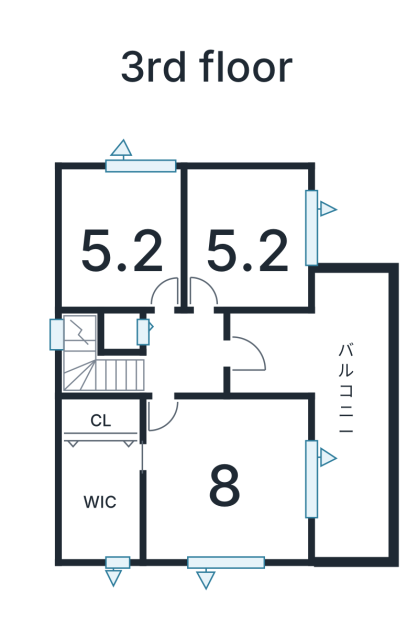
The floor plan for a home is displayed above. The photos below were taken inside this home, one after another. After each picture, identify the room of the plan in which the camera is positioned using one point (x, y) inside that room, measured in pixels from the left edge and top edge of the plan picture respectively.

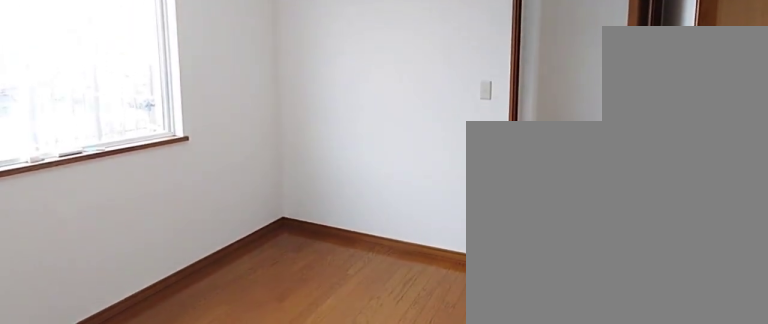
(248, 232)
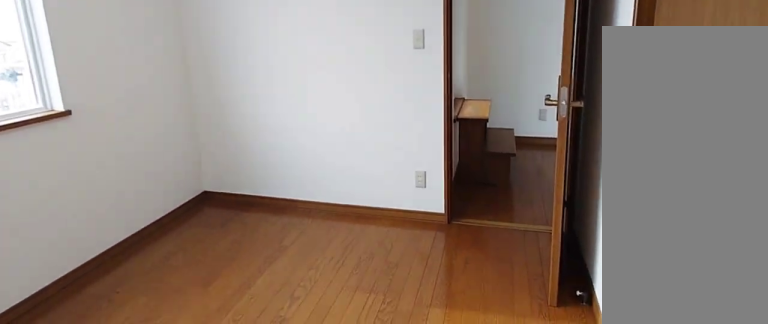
(248, 232)
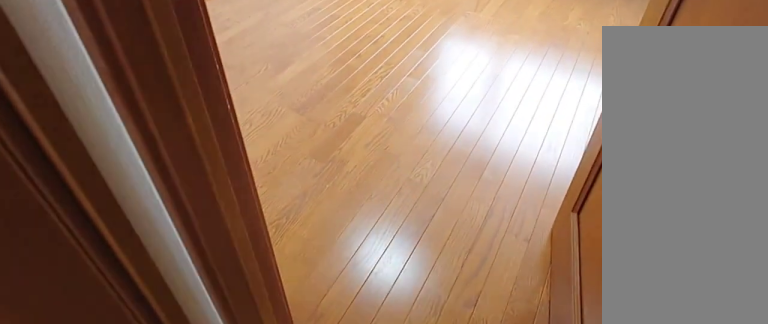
(113, 239)
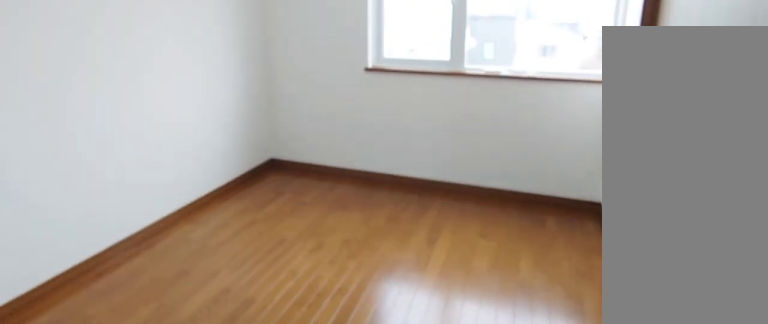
(113, 239)
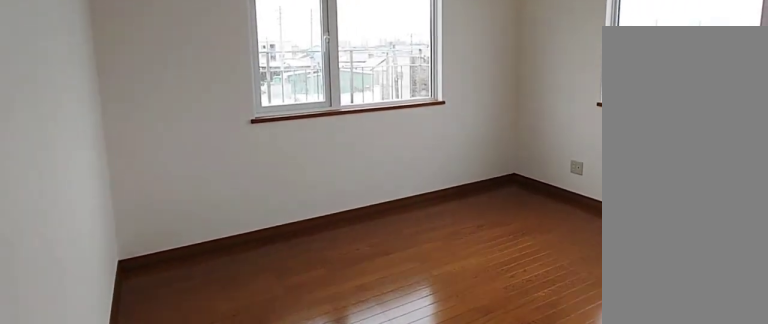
(220, 477)
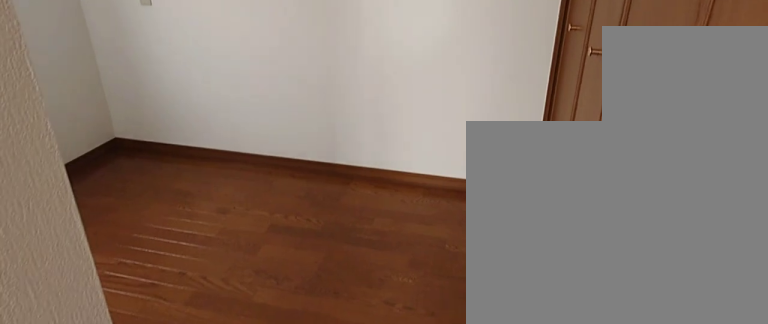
(96, 498)
